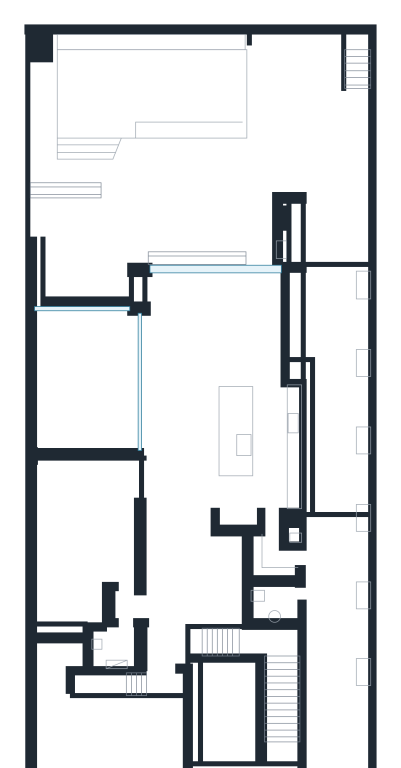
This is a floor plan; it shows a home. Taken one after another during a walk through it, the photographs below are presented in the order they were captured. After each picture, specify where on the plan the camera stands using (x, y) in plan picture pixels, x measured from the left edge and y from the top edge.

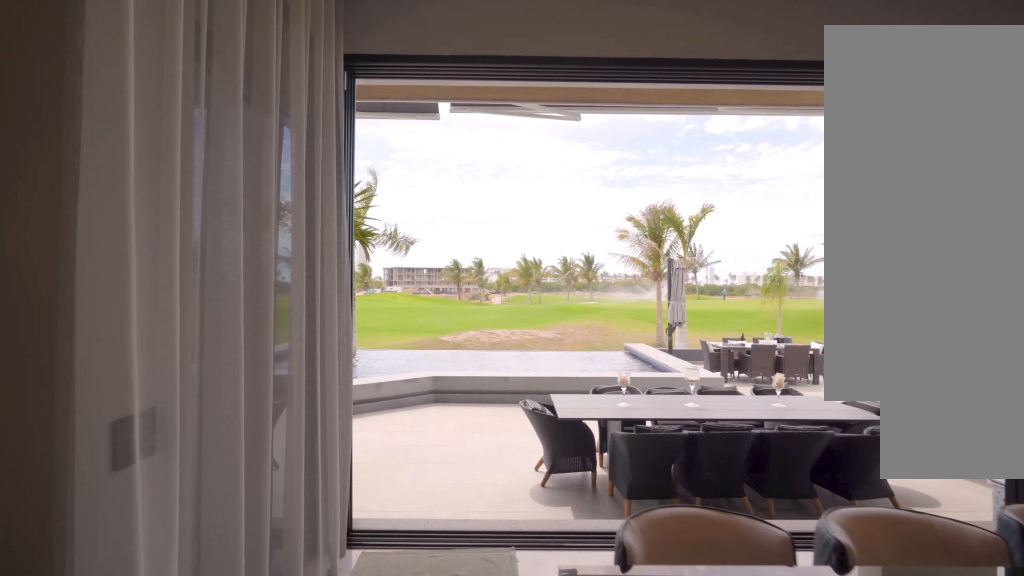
(175, 284)
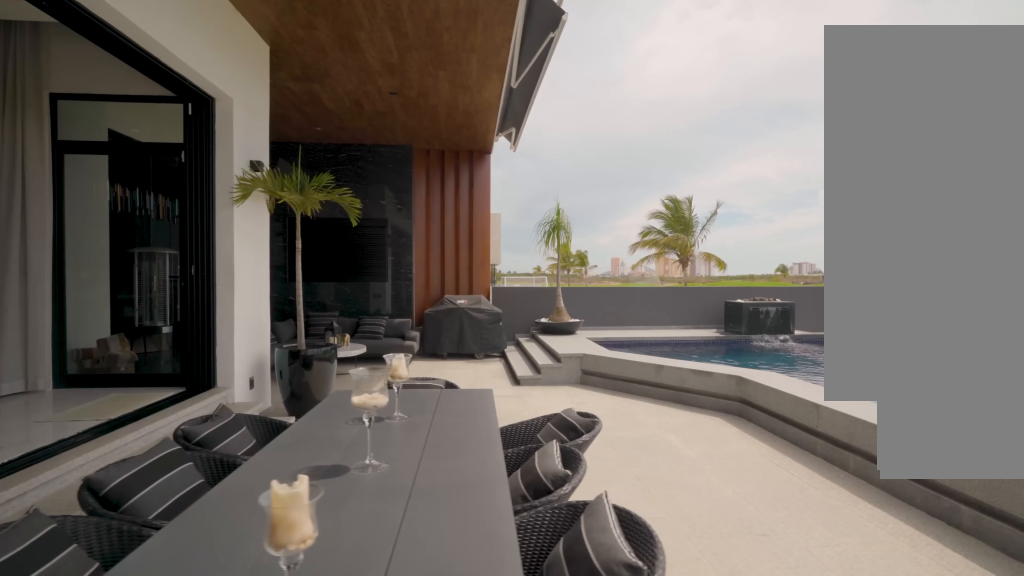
(259, 180)
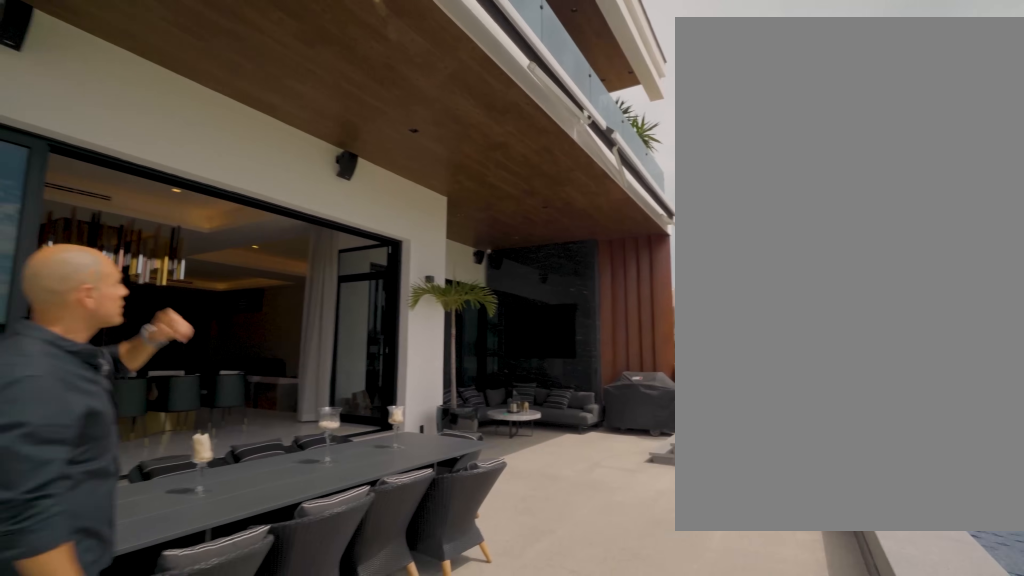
(272, 150)
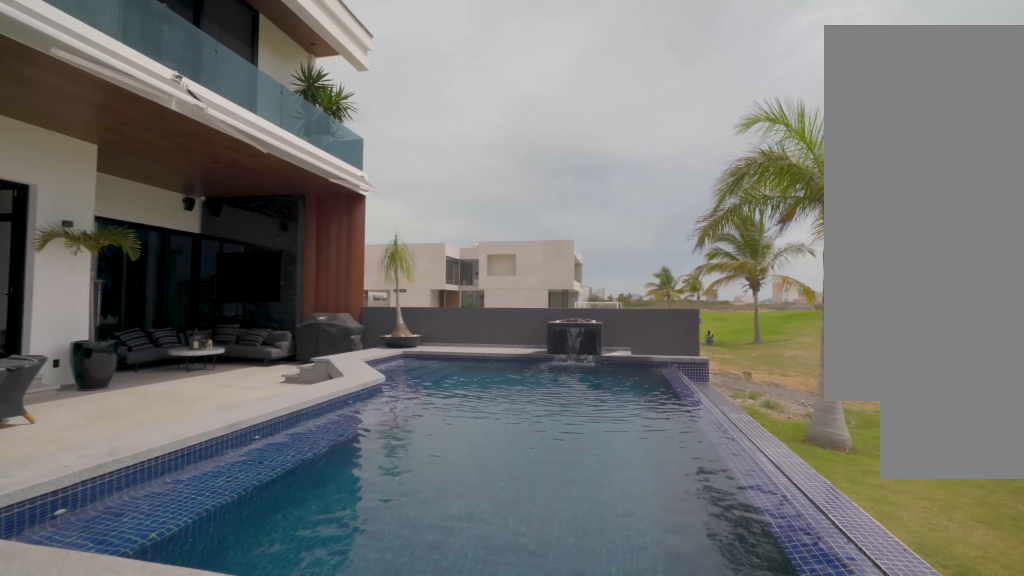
(277, 97)
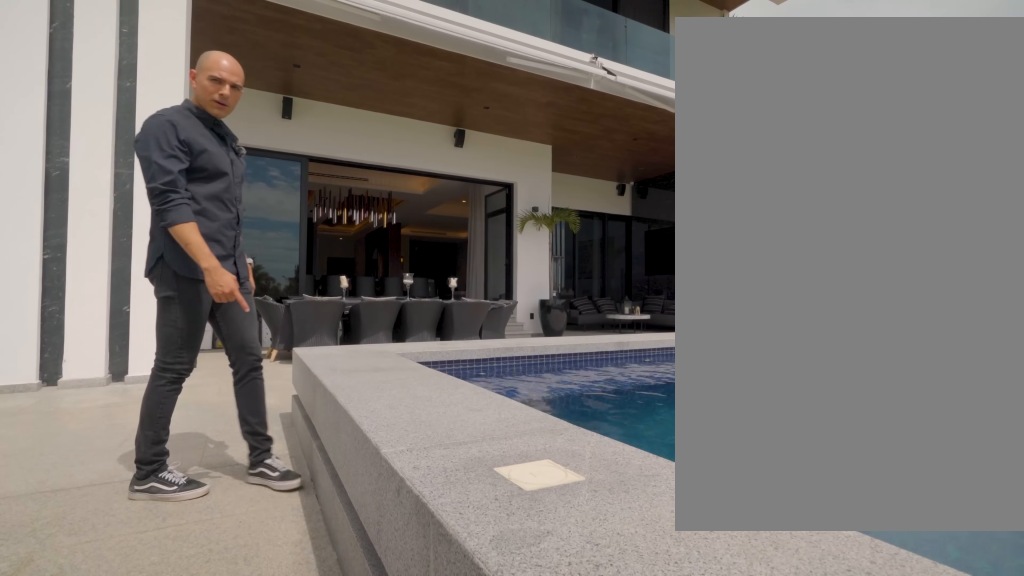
(277, 82)
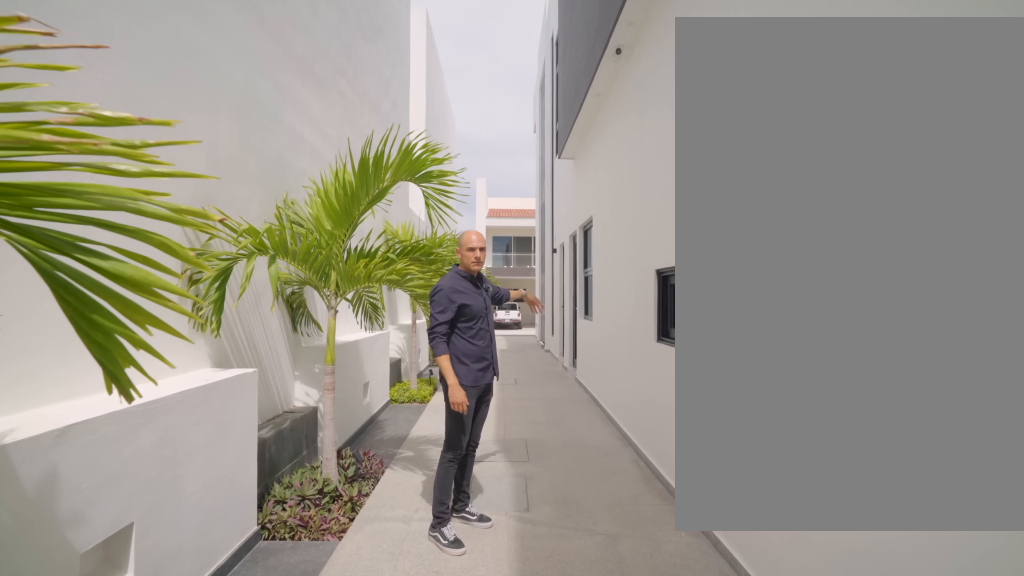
(339, 489)
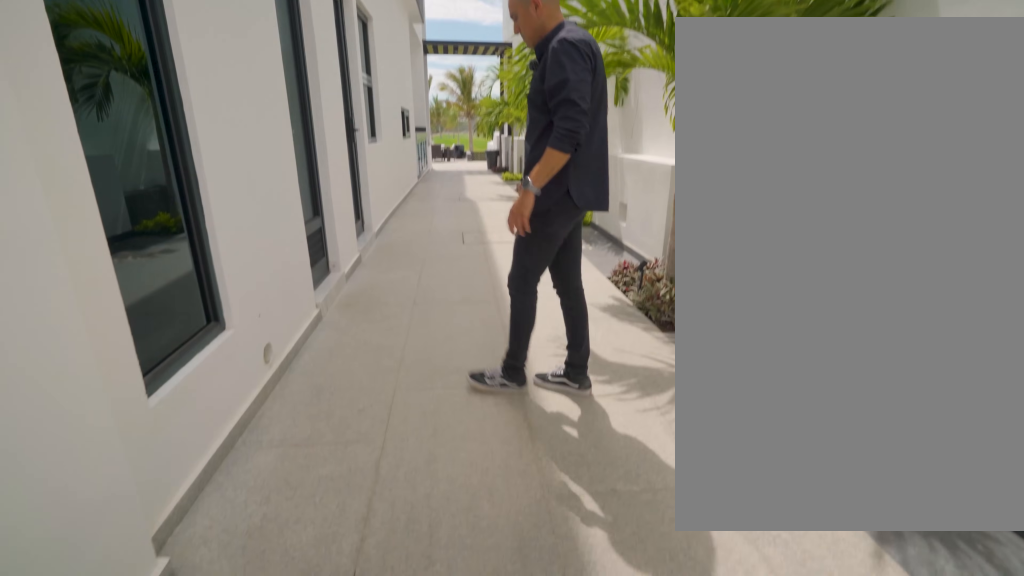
(332, 703)
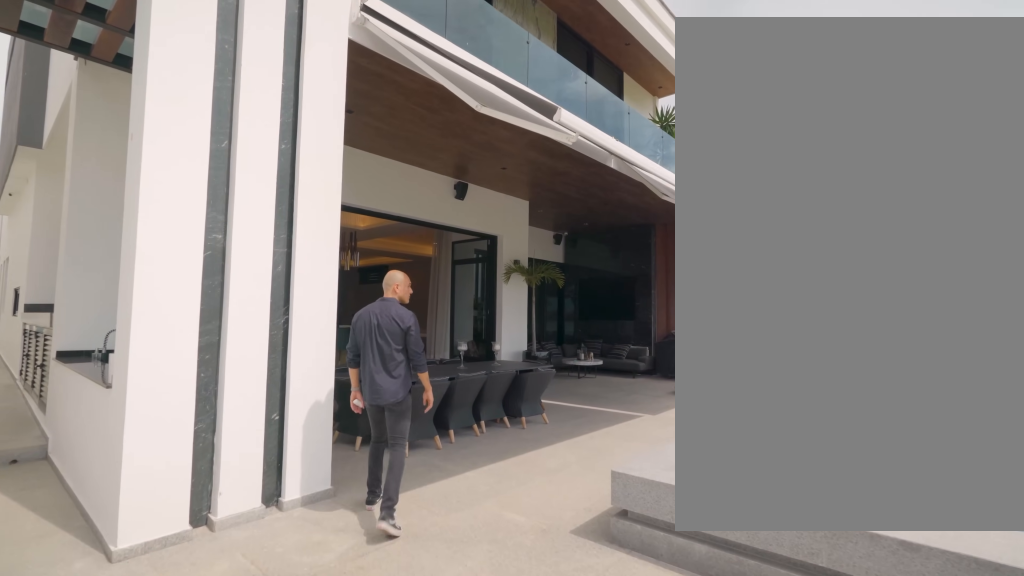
(279, 130)
